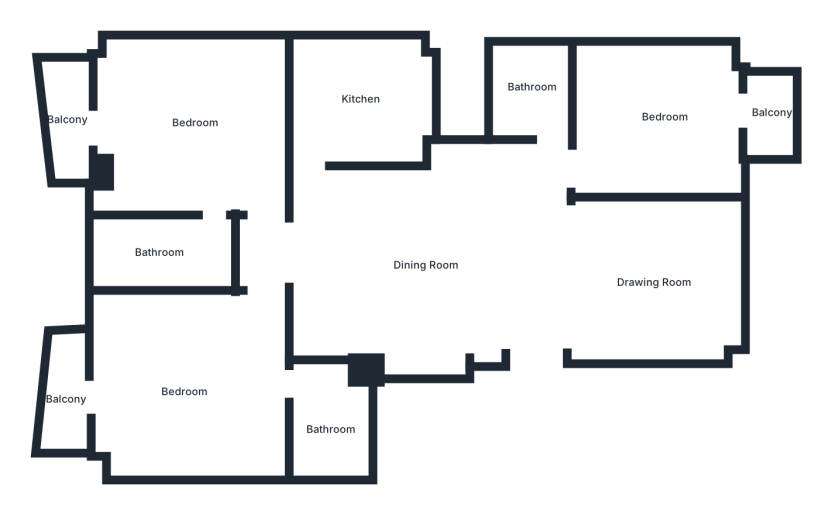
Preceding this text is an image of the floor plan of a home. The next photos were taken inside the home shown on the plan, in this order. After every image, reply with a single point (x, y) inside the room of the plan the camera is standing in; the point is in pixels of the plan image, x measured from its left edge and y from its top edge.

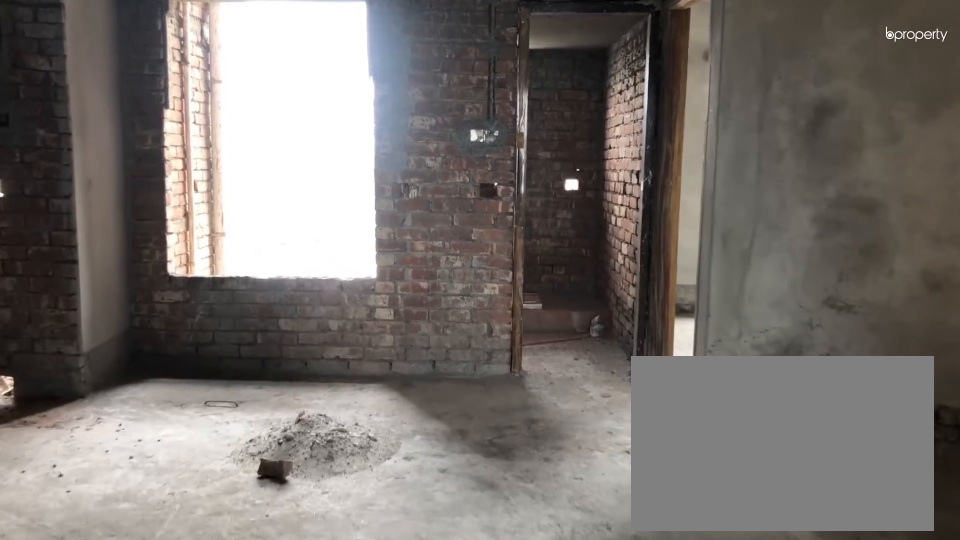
(533, 300)
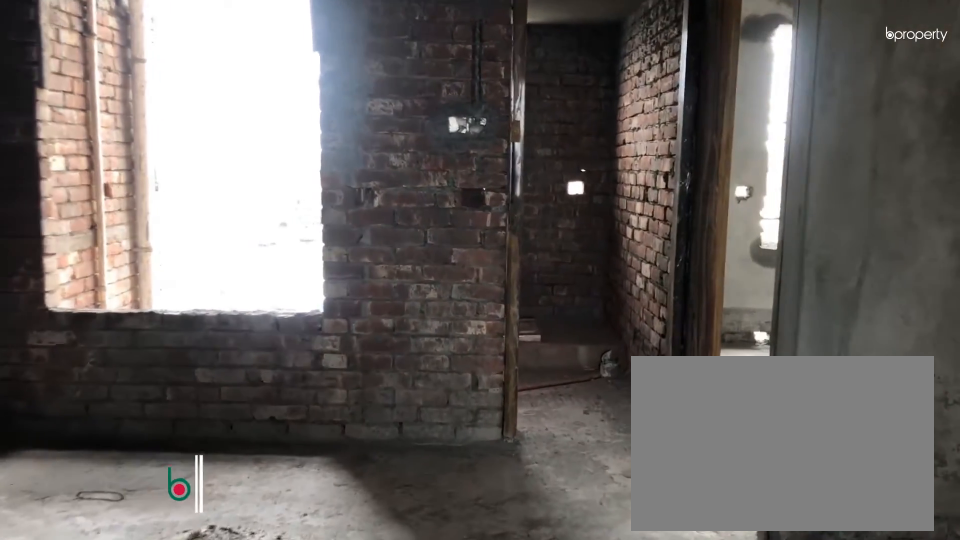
(533, 300)
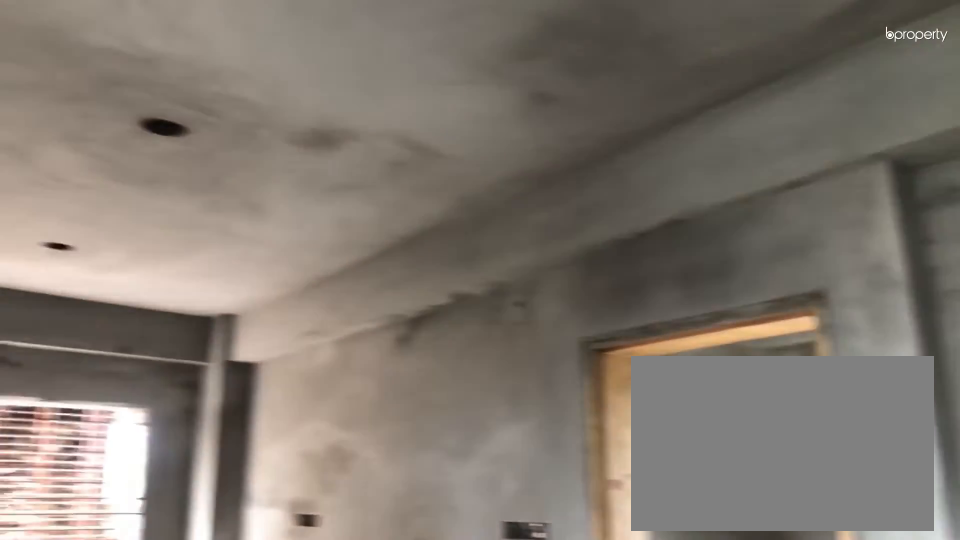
(645, 280)
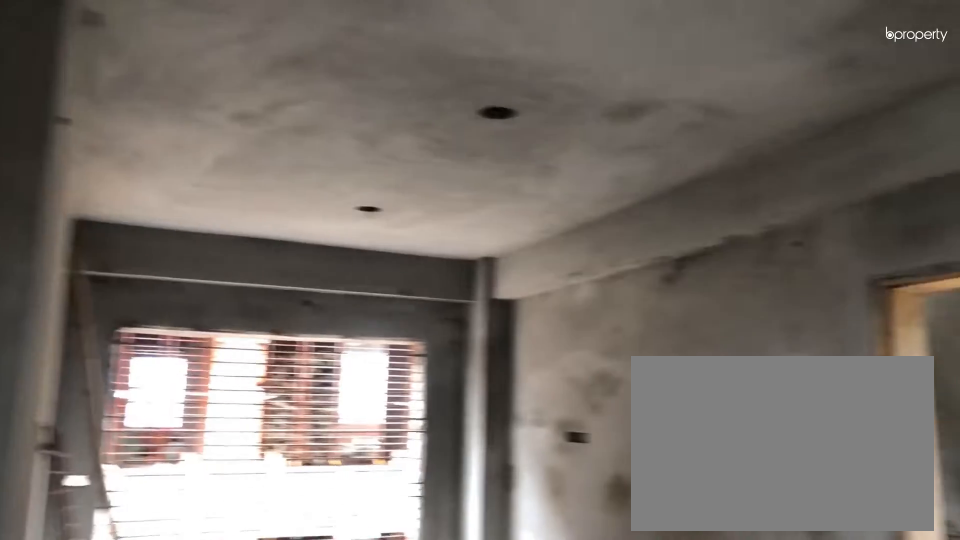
(417, 264)
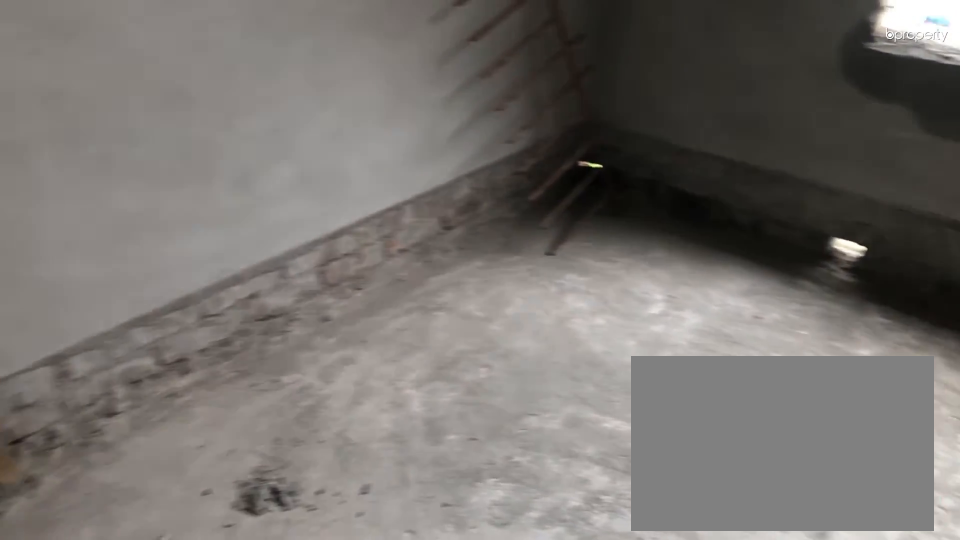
(651, 116)
